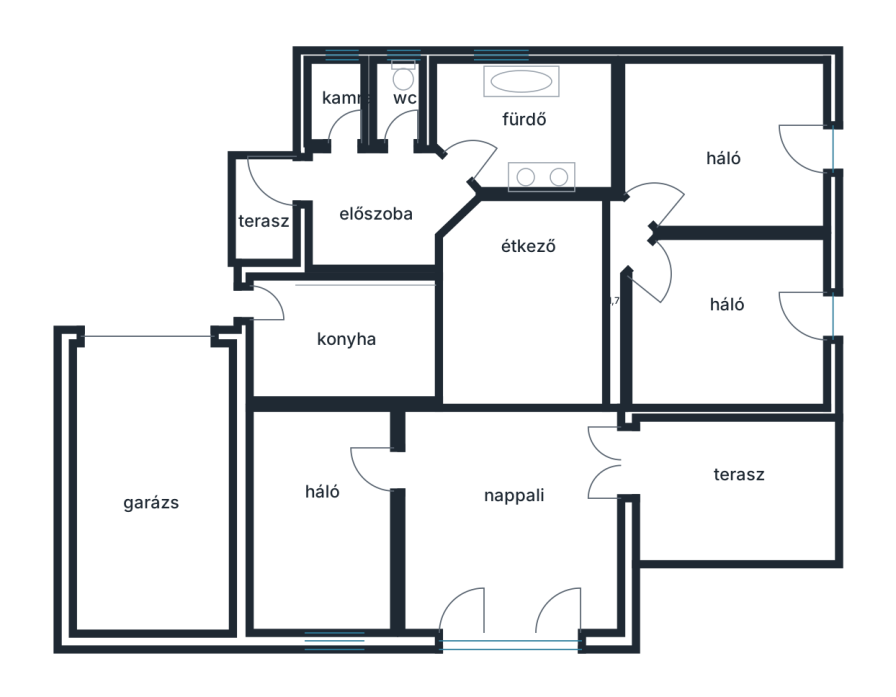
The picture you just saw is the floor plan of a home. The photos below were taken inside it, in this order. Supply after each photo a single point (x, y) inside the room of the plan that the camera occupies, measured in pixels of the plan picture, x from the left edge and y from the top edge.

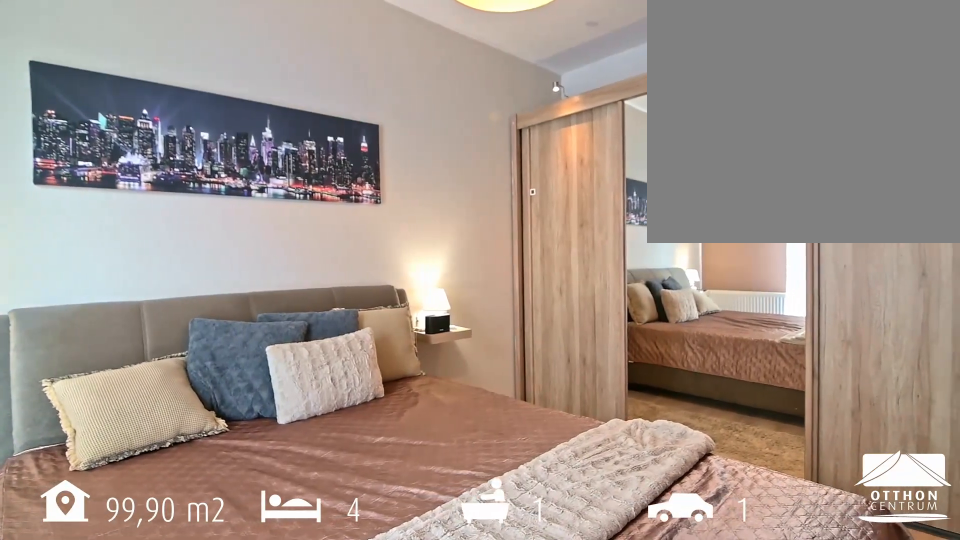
(322, 488)
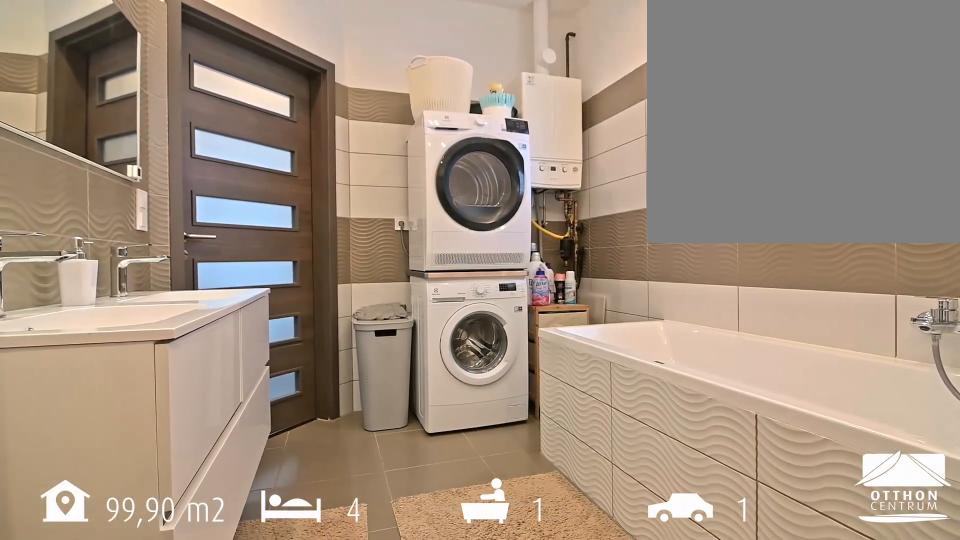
(534, 126)
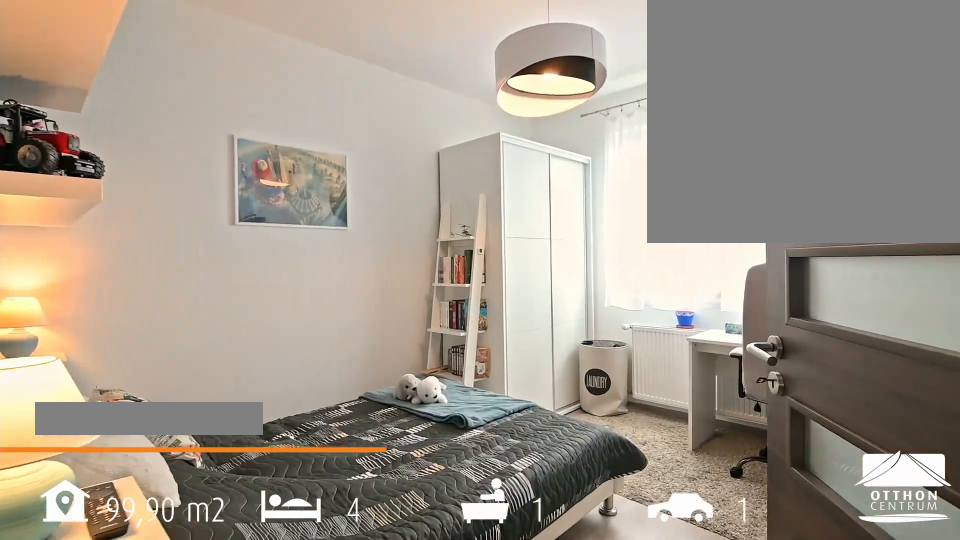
(732, 152)
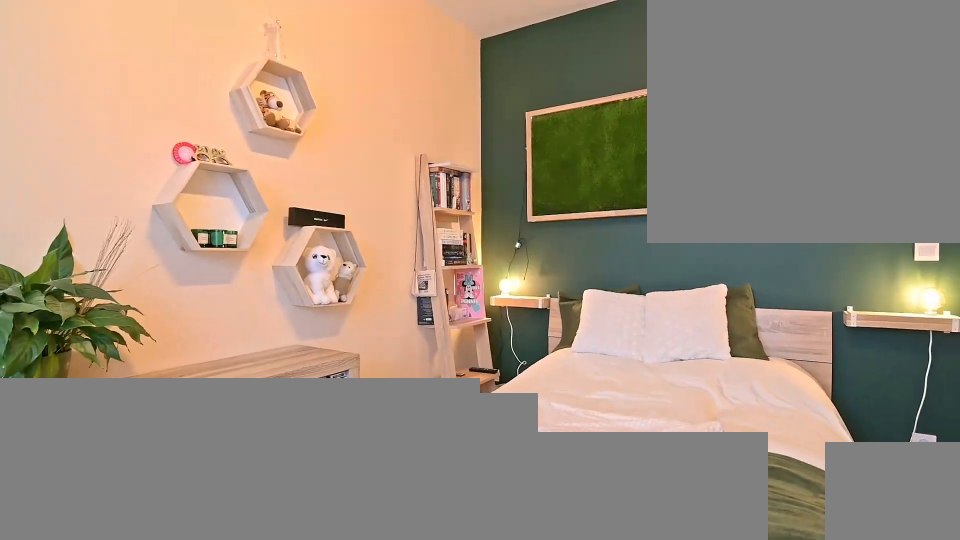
(732, 303)
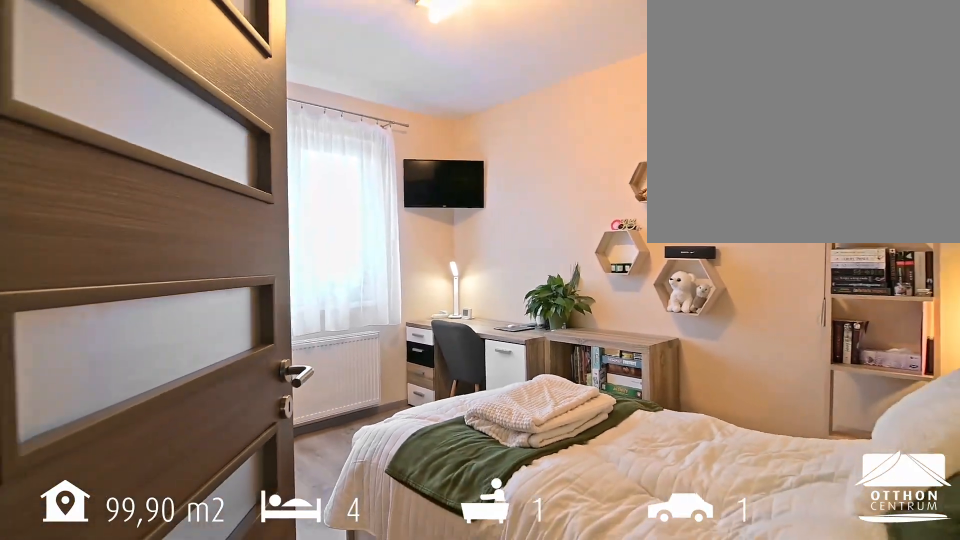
(731, 303)
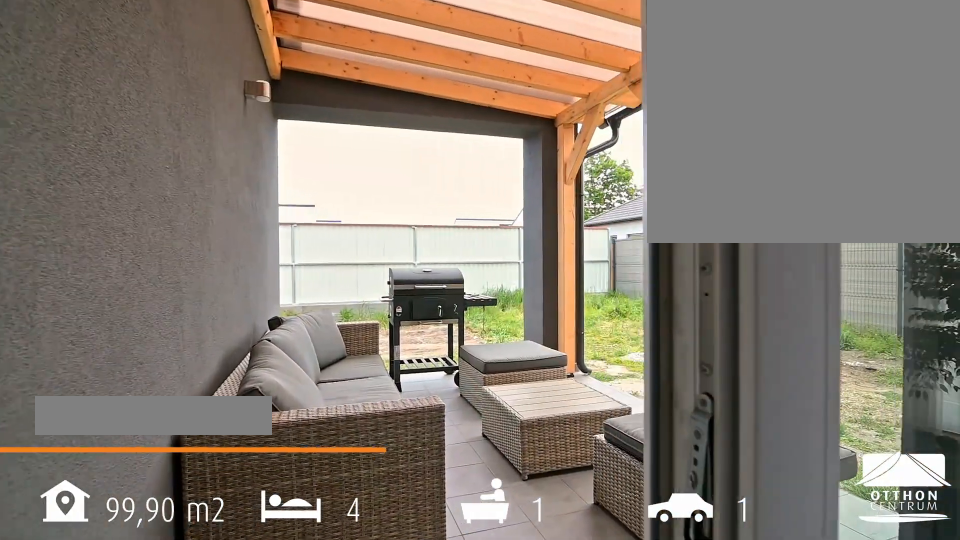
(736, 484)
